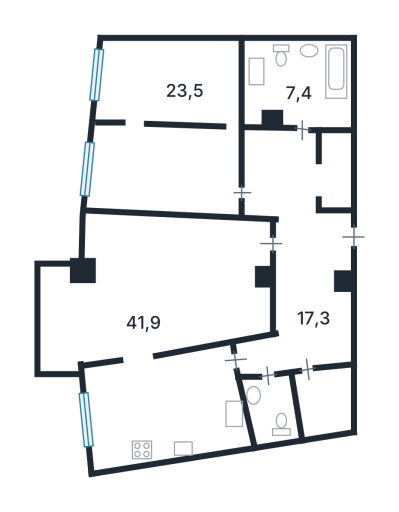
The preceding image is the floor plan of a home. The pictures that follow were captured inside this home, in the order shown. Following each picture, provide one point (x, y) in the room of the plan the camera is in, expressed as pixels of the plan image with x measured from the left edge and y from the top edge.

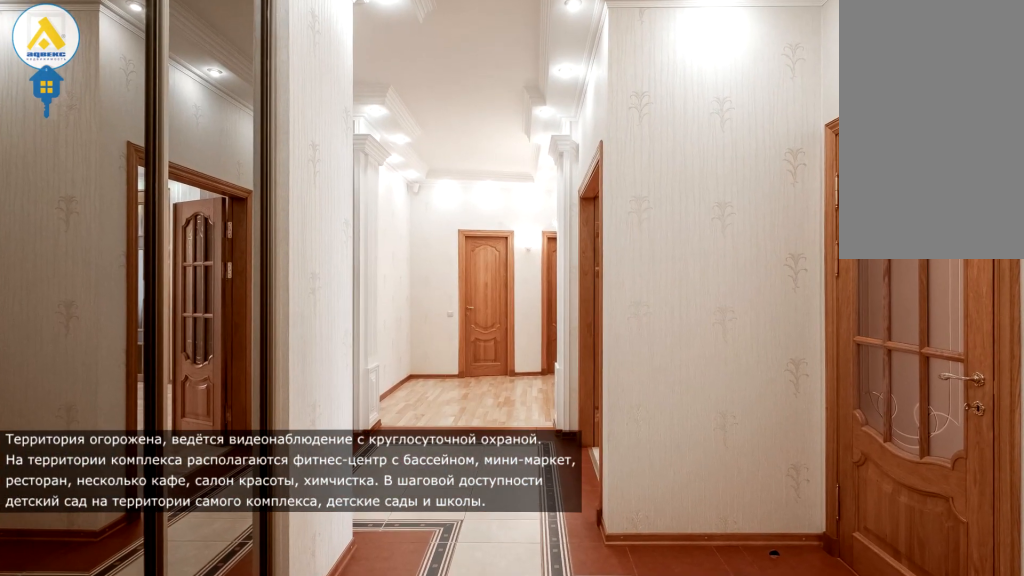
(283, 326)
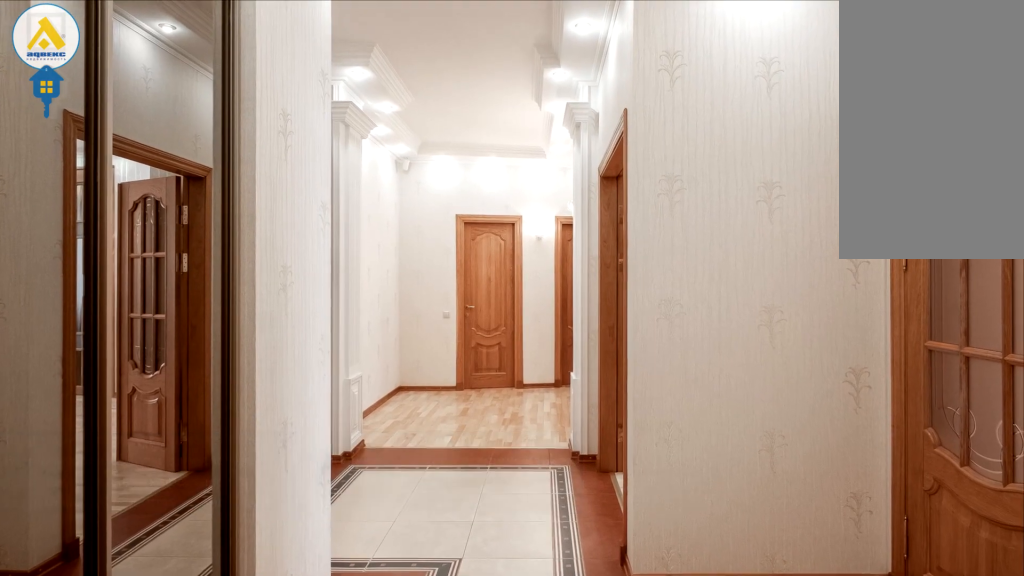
(284, 331)
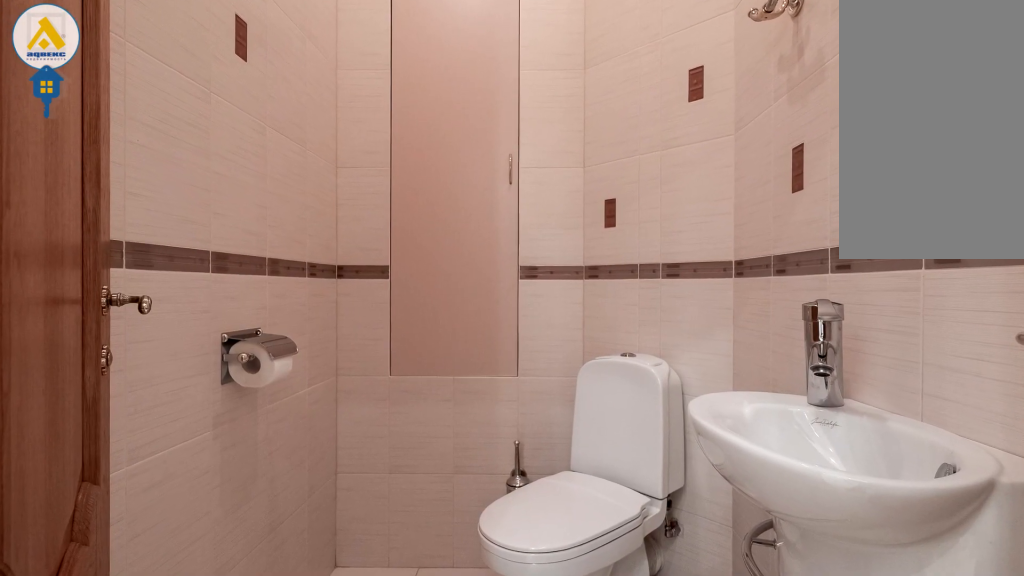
(274, 395)
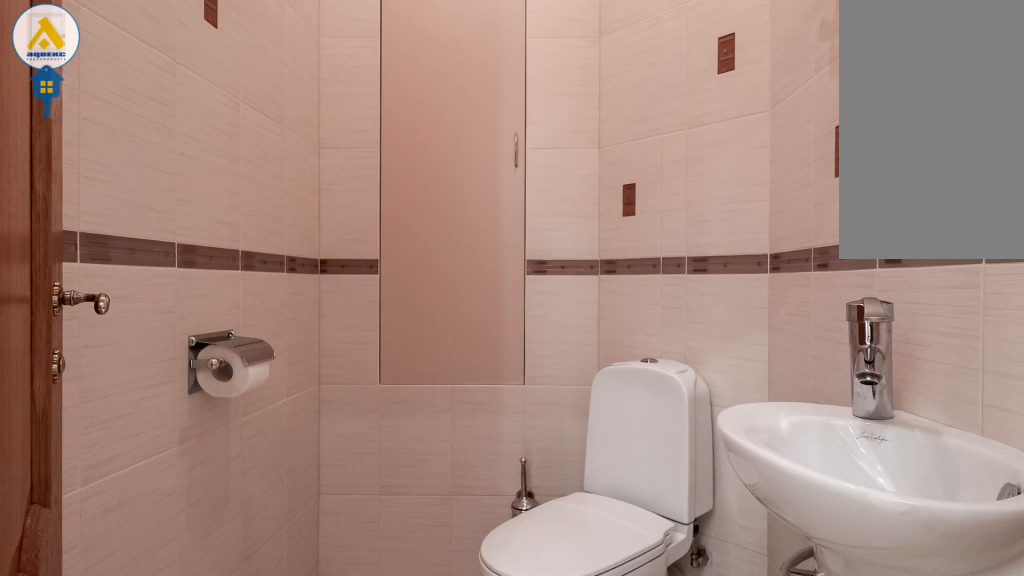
(274, 395)
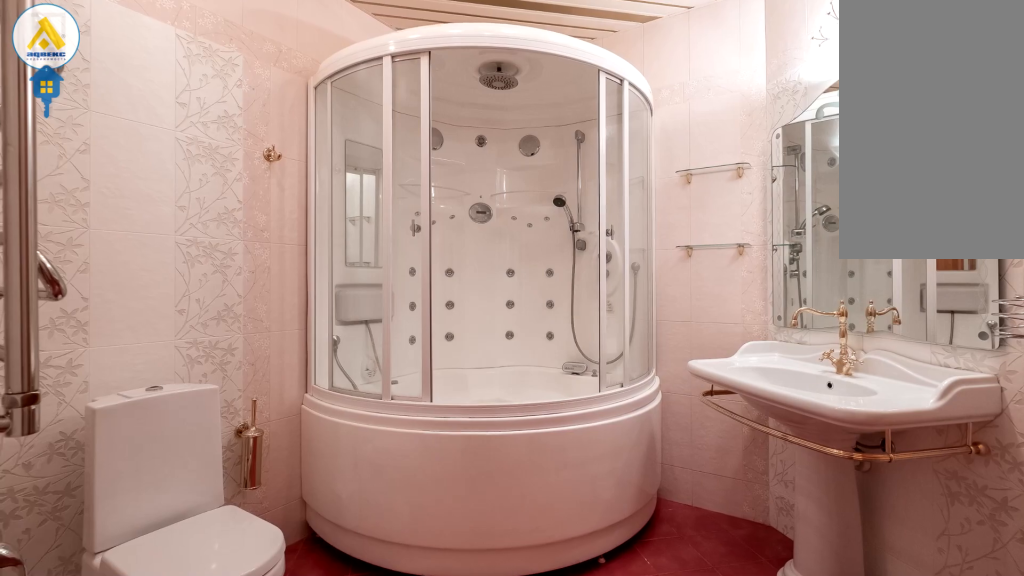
(295, 91)
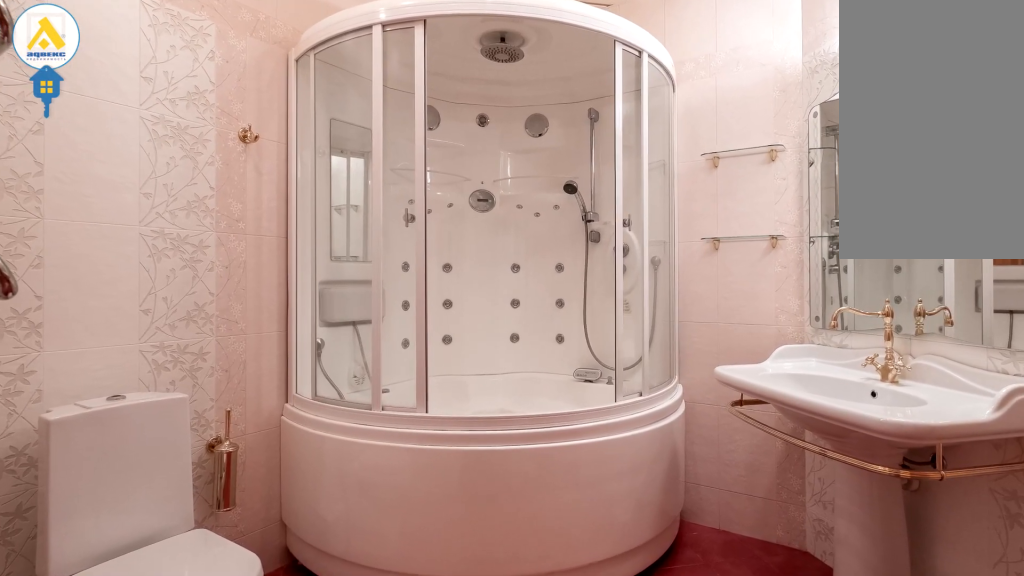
(295, 82)
